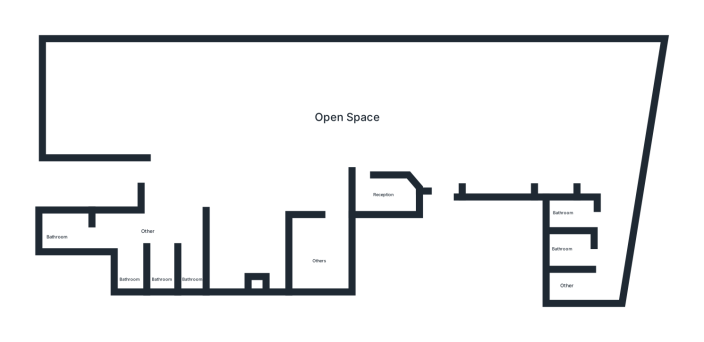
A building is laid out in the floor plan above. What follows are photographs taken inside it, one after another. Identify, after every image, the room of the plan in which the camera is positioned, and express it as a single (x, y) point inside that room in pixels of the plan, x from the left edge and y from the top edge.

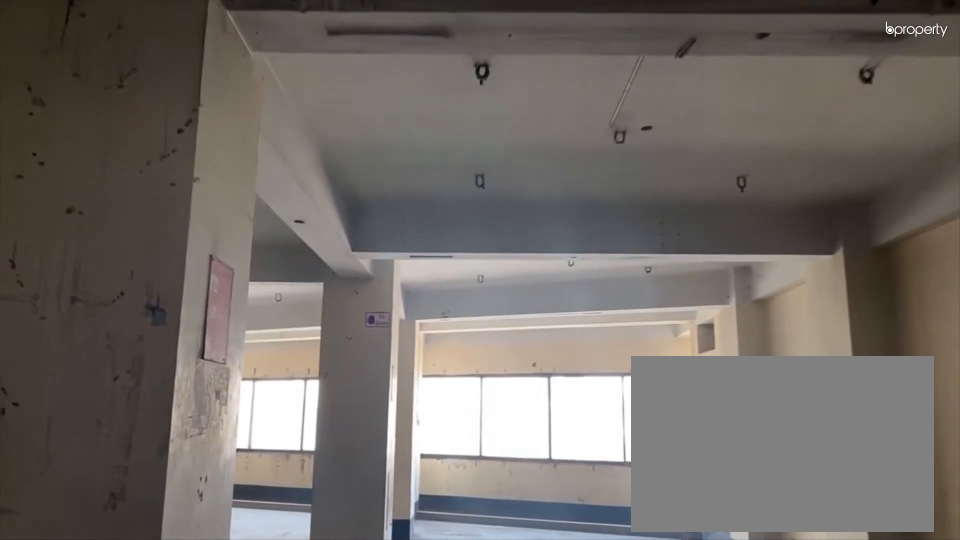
(531, 98)
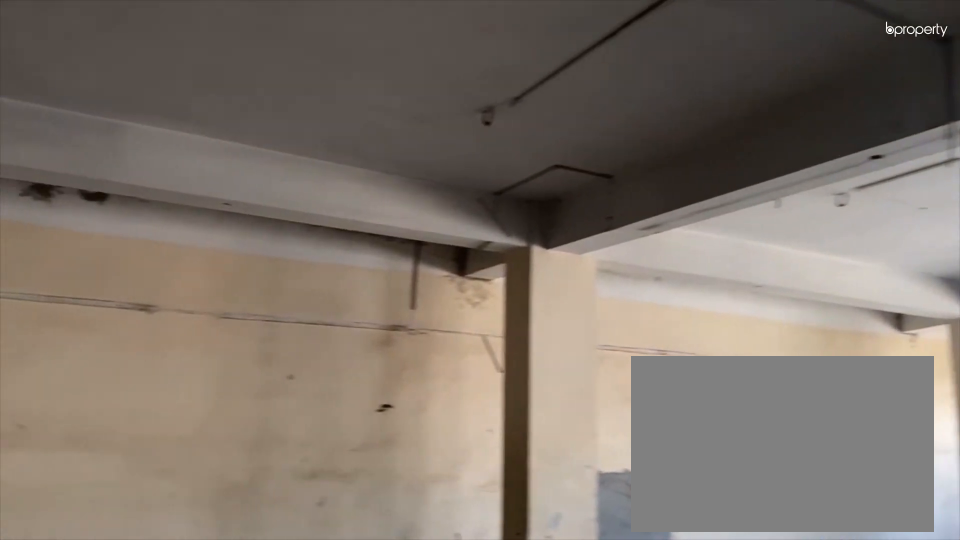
(531, 98)
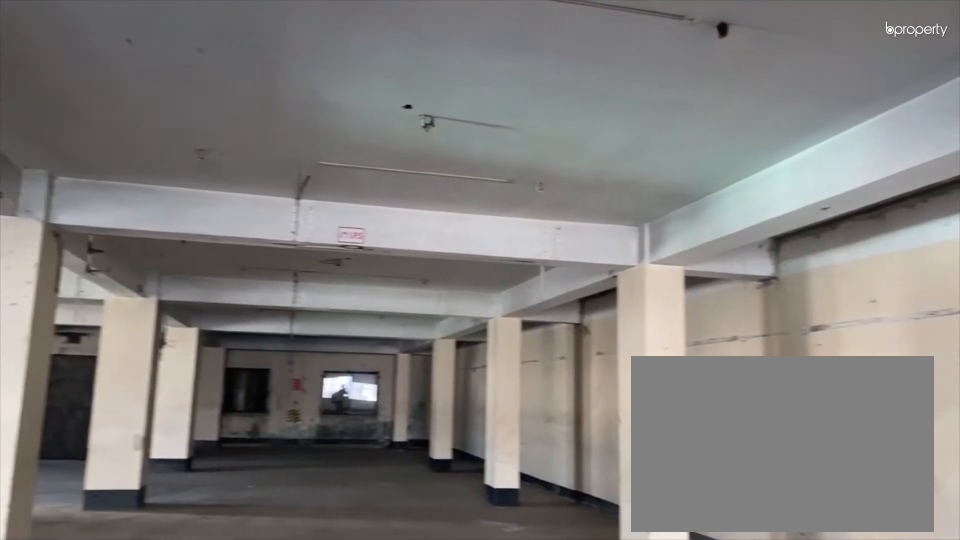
(445, 81)
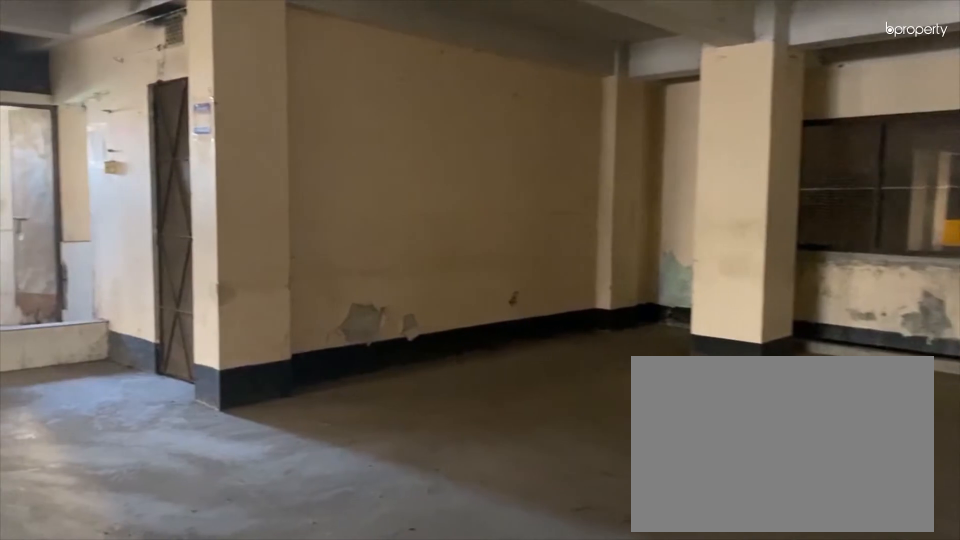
(162, 103)
